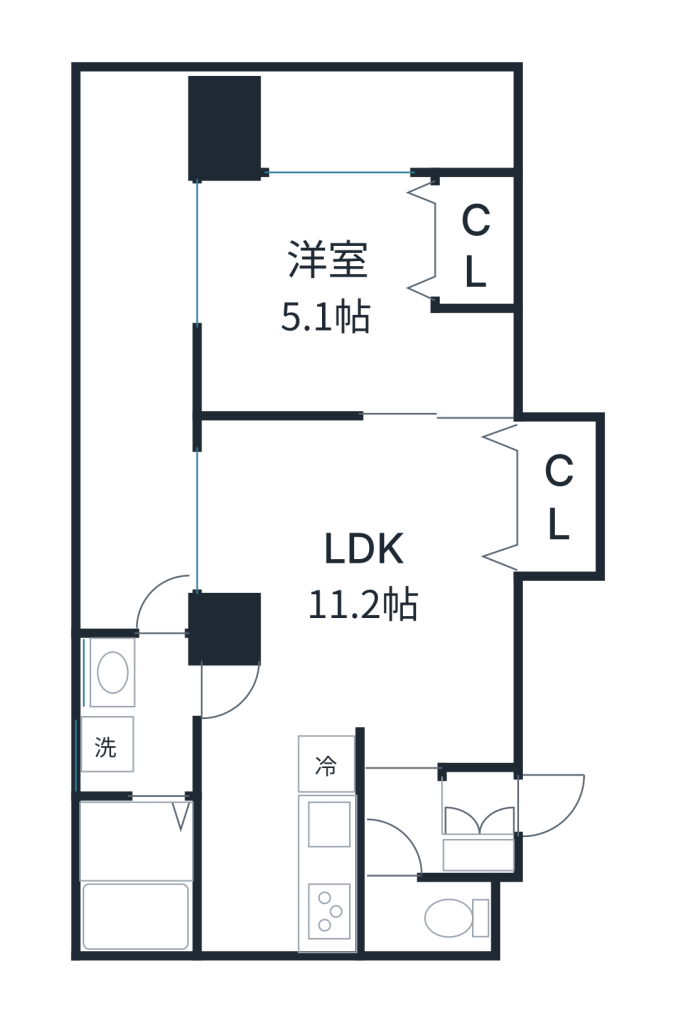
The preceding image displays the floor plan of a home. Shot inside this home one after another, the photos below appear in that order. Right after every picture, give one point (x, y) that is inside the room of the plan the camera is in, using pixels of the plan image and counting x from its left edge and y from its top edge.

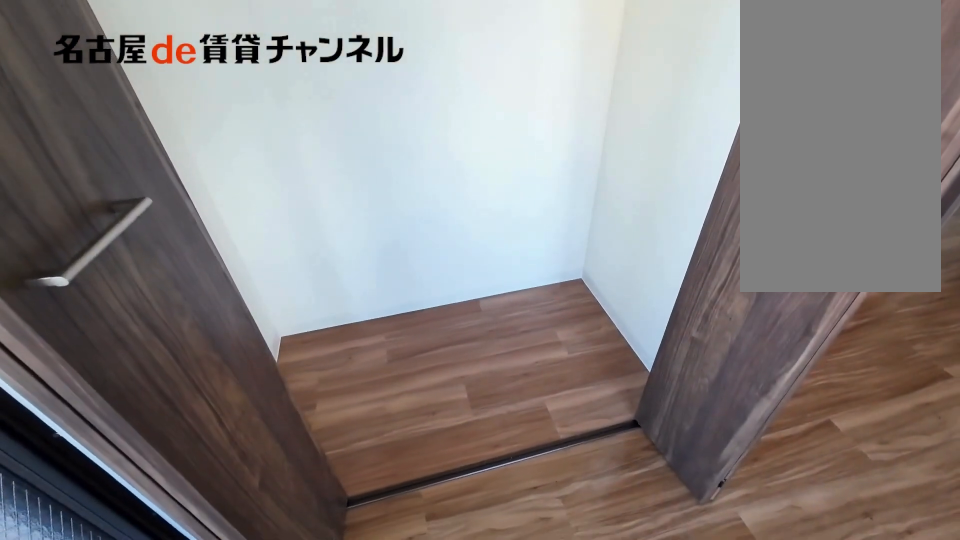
(478, 242)
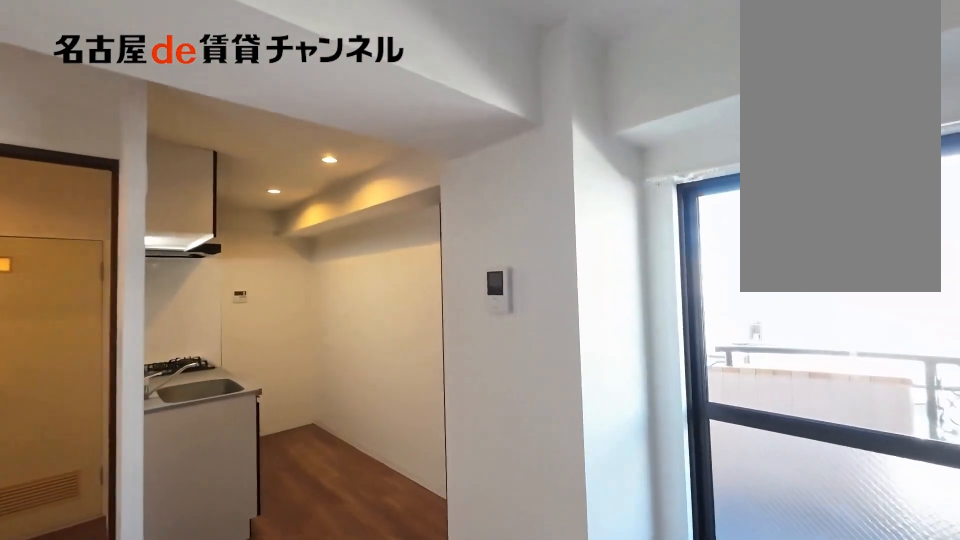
(357, 635)
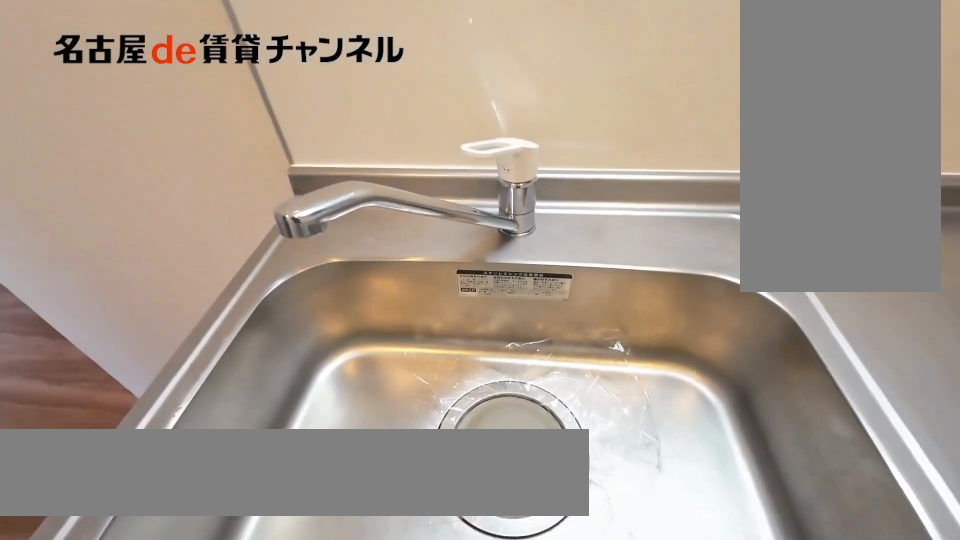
(330, 838)
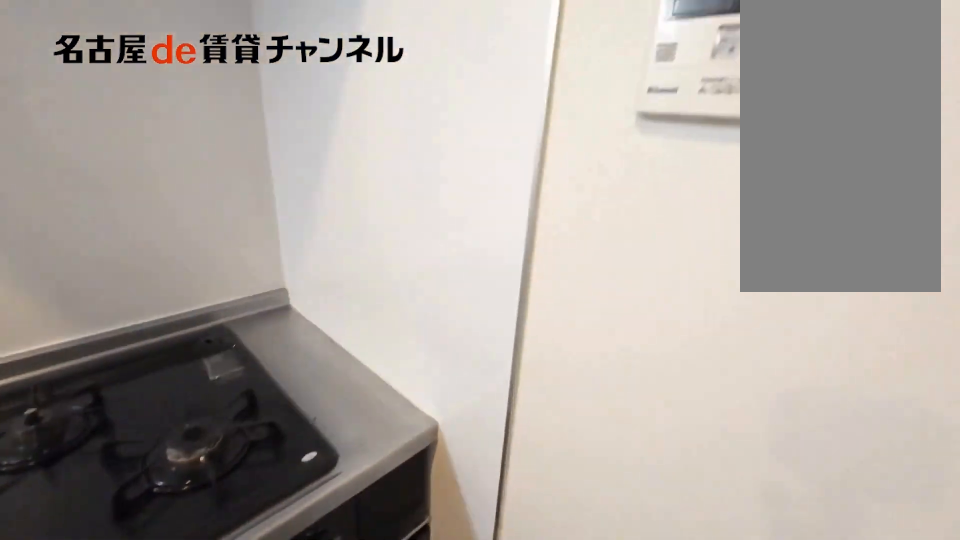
(330, 838)
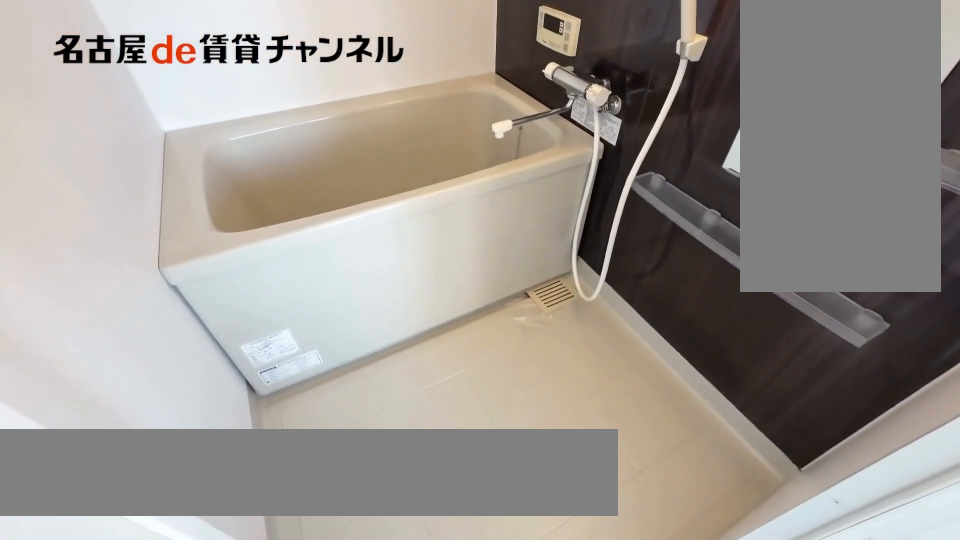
(141, 872)
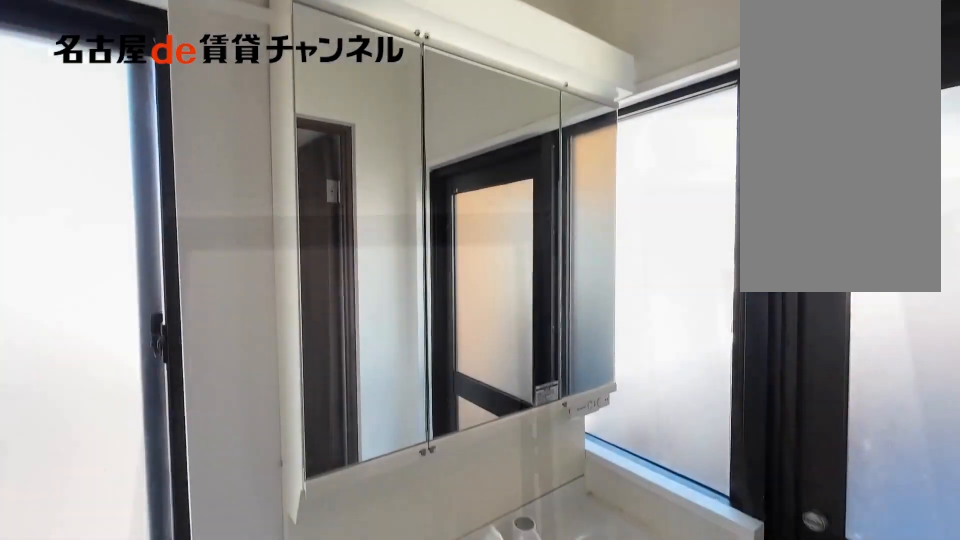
(141, 713)
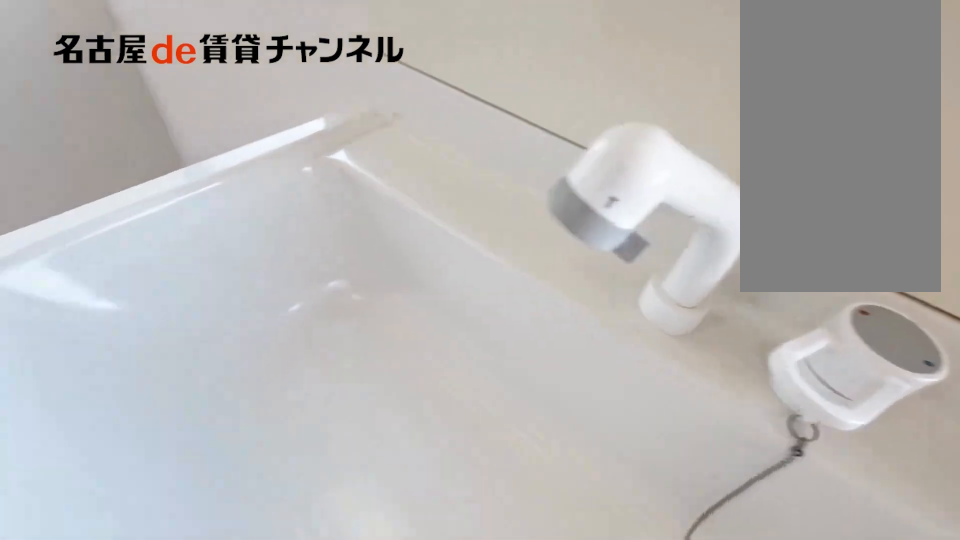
(141, 713)
